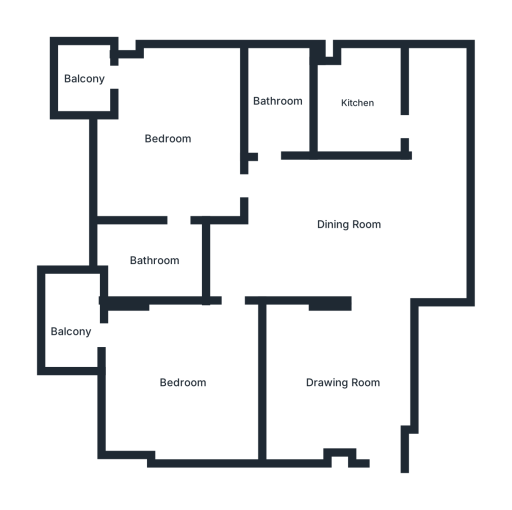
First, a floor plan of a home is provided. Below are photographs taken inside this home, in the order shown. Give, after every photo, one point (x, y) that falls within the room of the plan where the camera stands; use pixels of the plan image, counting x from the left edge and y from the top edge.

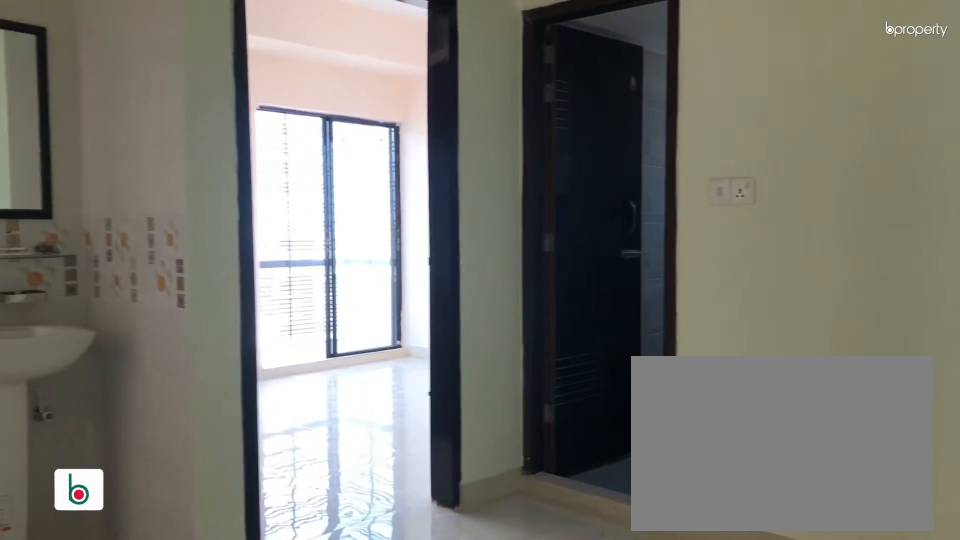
(348, 226)
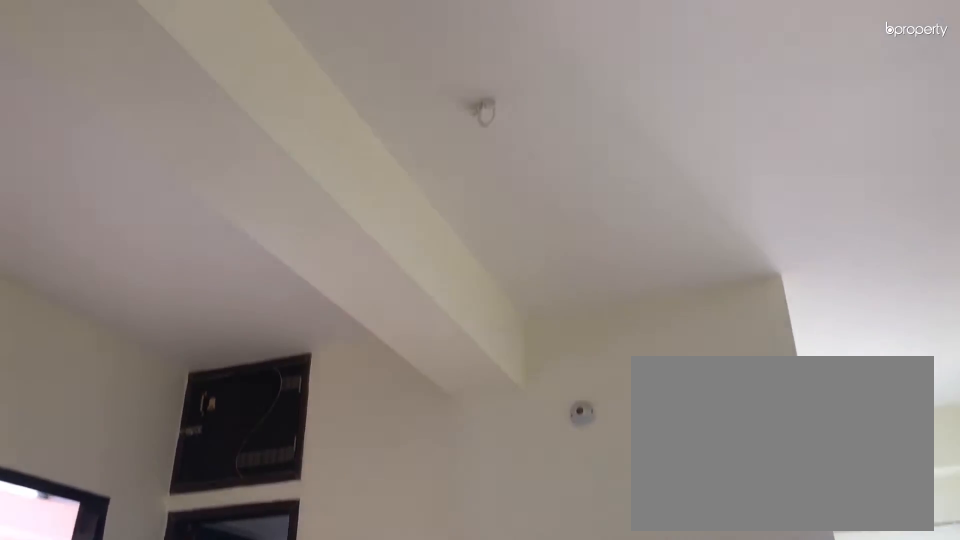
(348, 225)
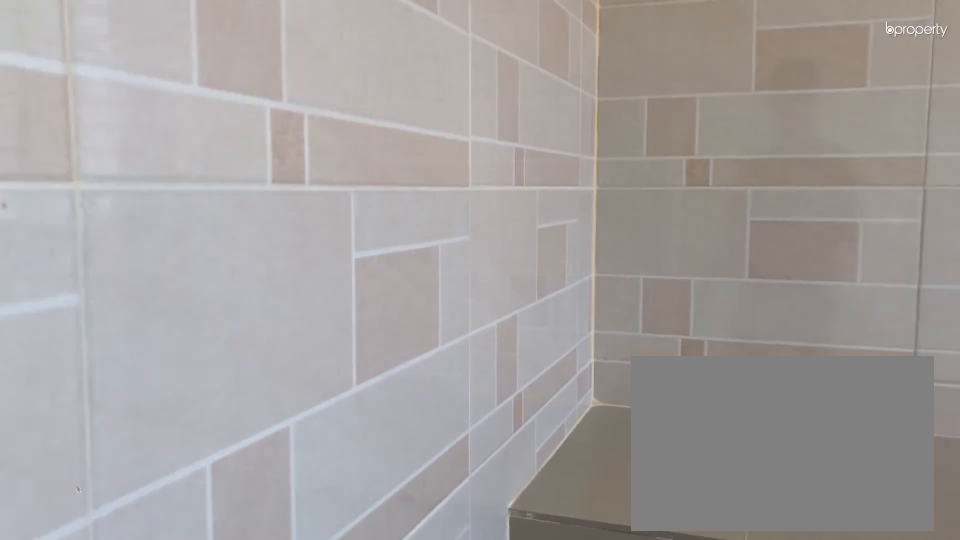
(358, 103)
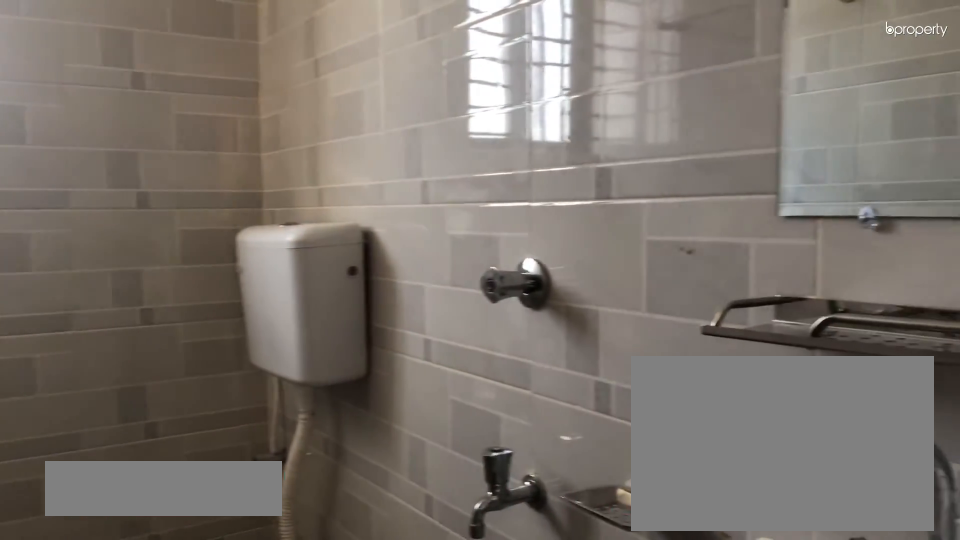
(278, 99)
